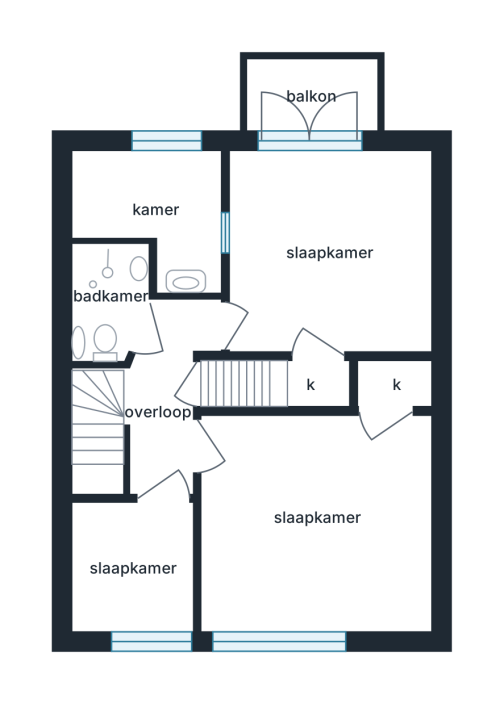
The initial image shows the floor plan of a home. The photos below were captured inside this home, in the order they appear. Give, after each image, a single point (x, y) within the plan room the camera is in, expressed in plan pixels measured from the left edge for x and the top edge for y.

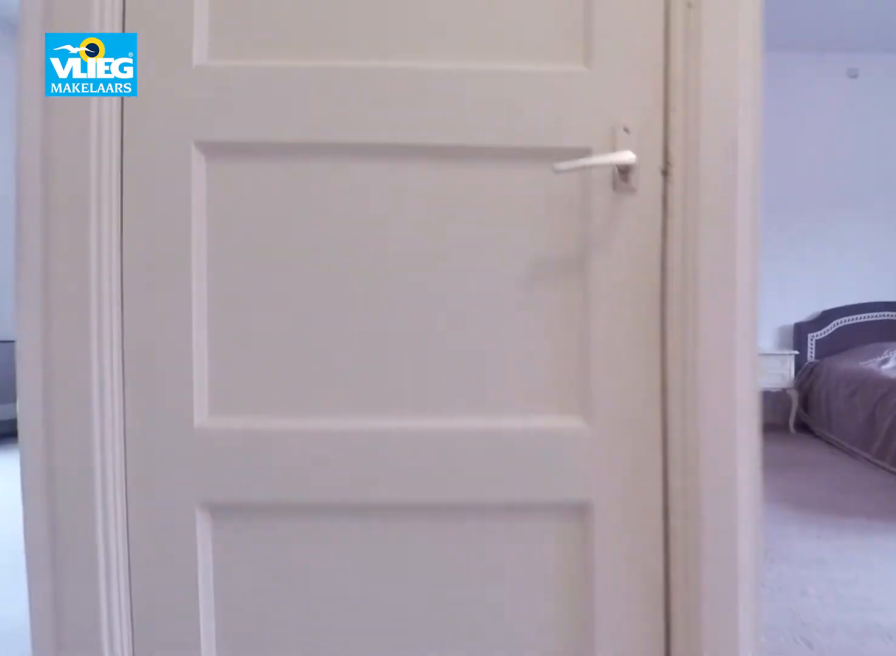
(152, 406)
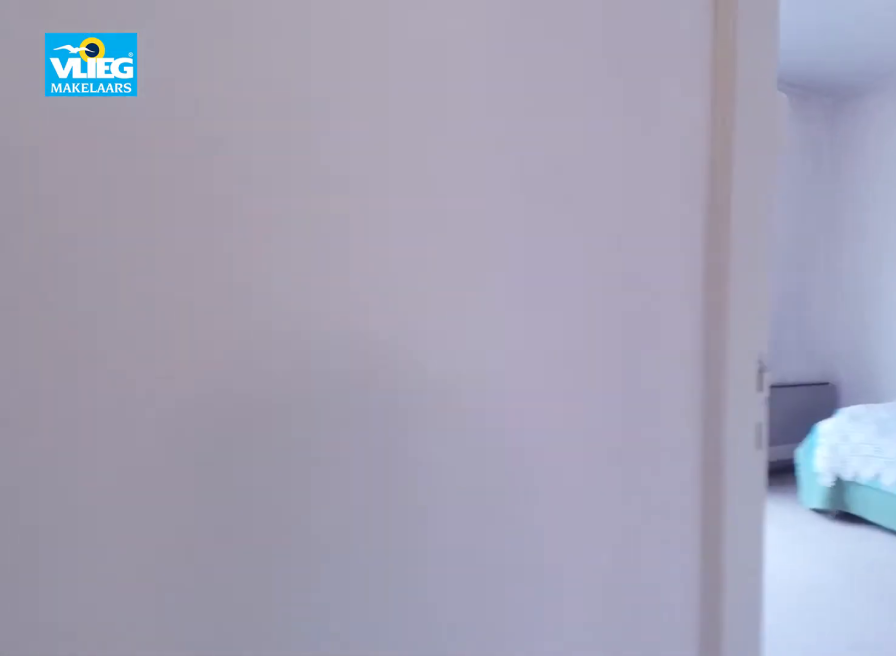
(152, 406)
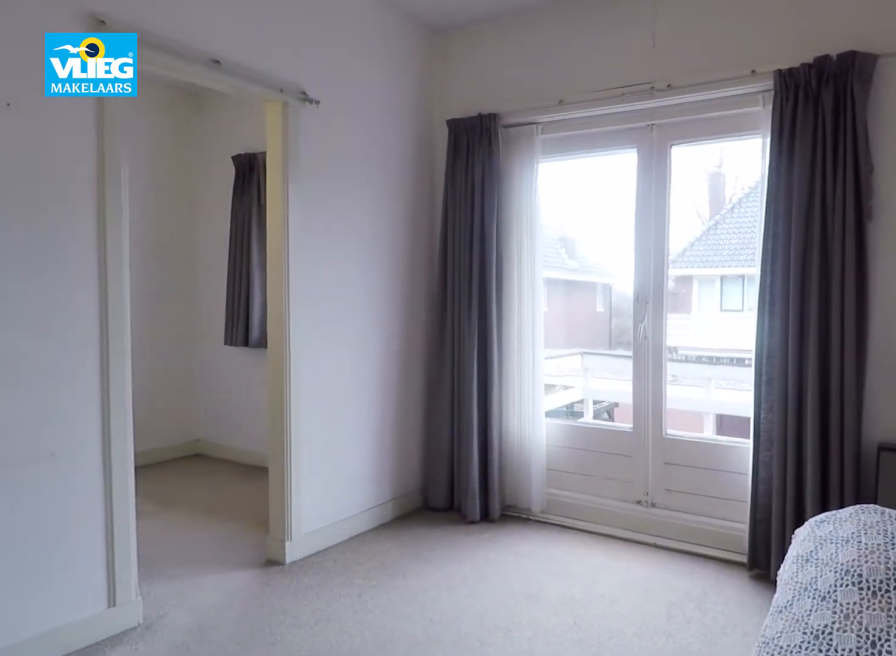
(301, 333)
